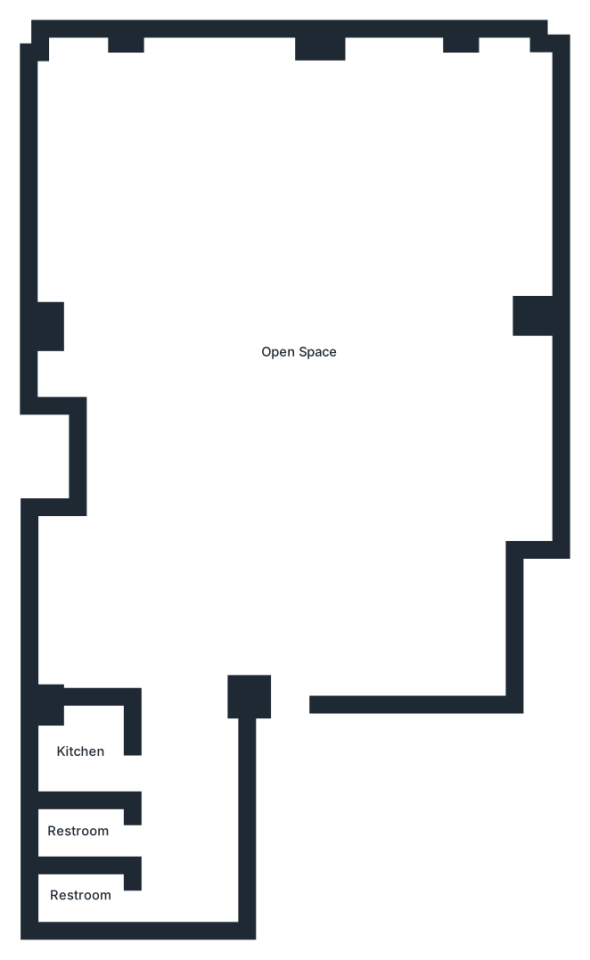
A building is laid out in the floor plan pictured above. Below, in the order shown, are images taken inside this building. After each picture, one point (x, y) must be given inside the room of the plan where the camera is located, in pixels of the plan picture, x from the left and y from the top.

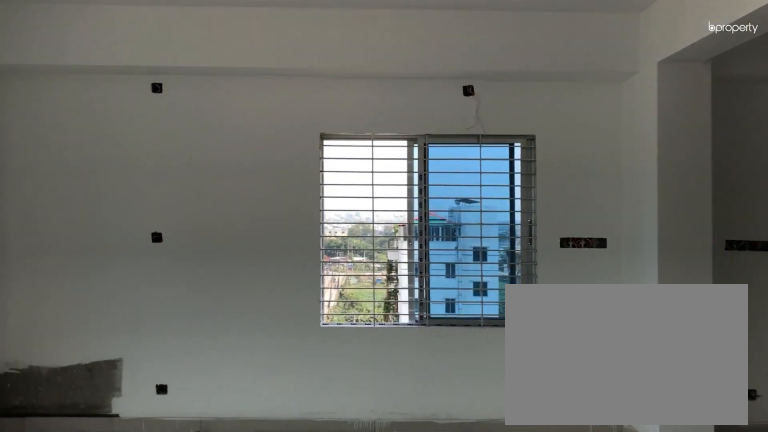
(297, 357)
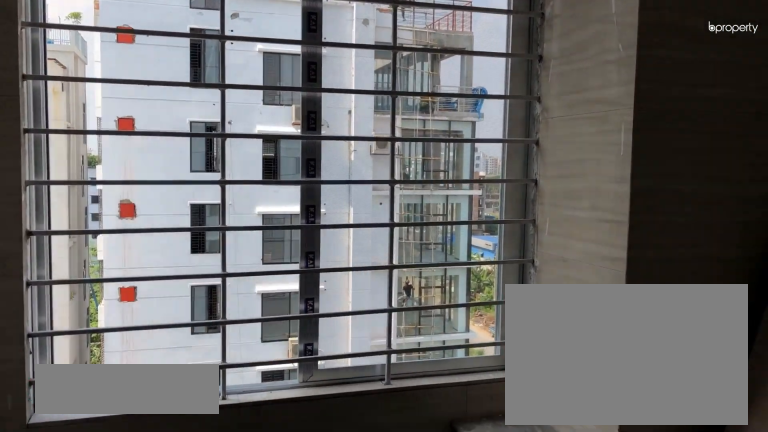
(79, 753)
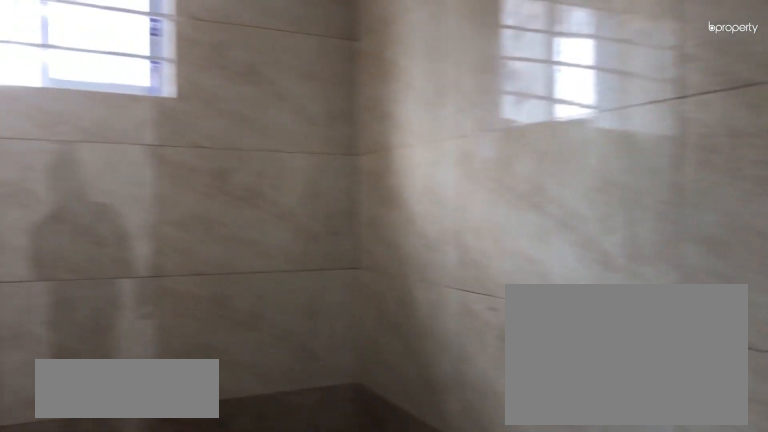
(80, 831)
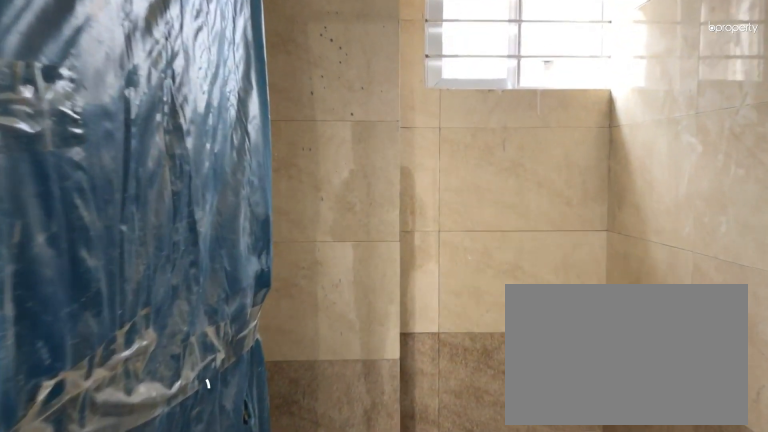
(79, 897)
